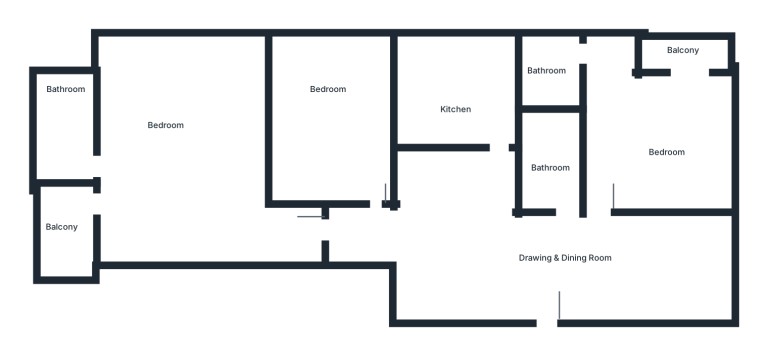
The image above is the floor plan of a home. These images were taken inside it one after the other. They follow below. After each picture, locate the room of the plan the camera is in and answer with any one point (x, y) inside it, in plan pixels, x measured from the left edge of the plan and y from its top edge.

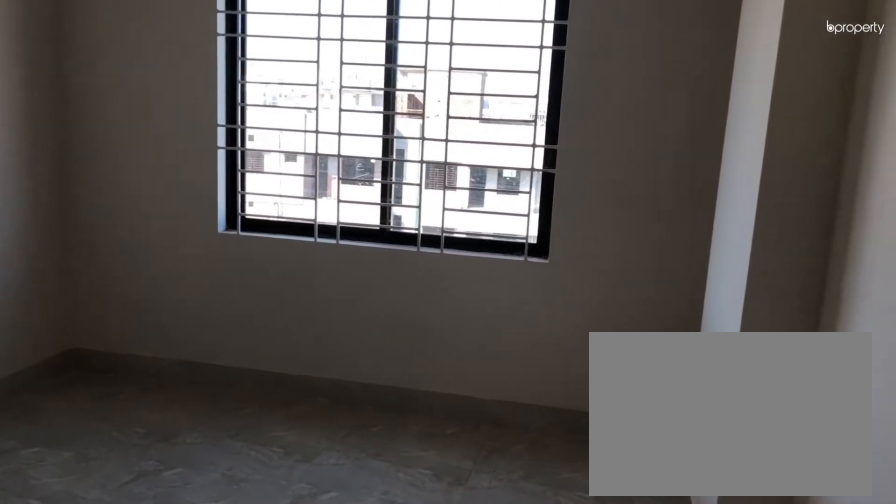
(361, 168)
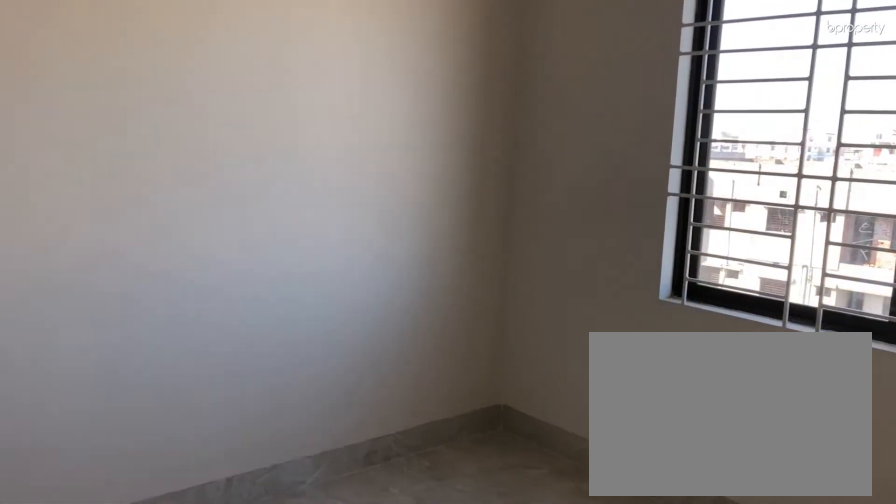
(335, 125)
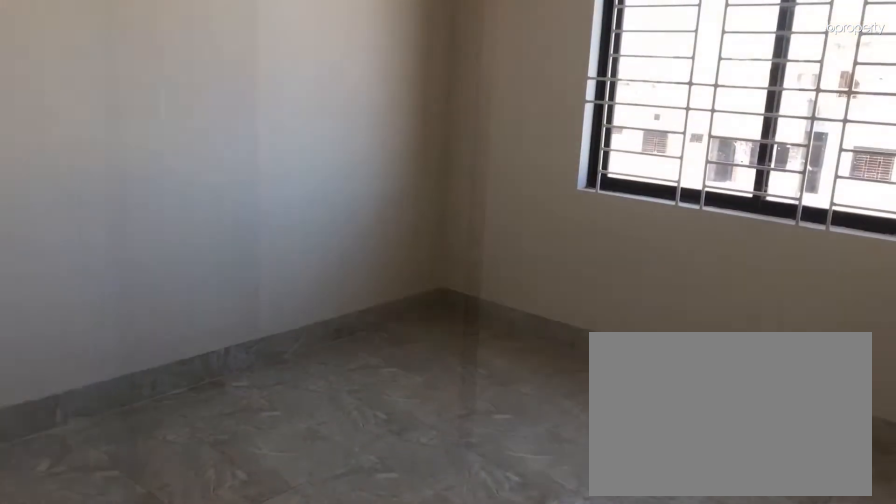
(335, 125)
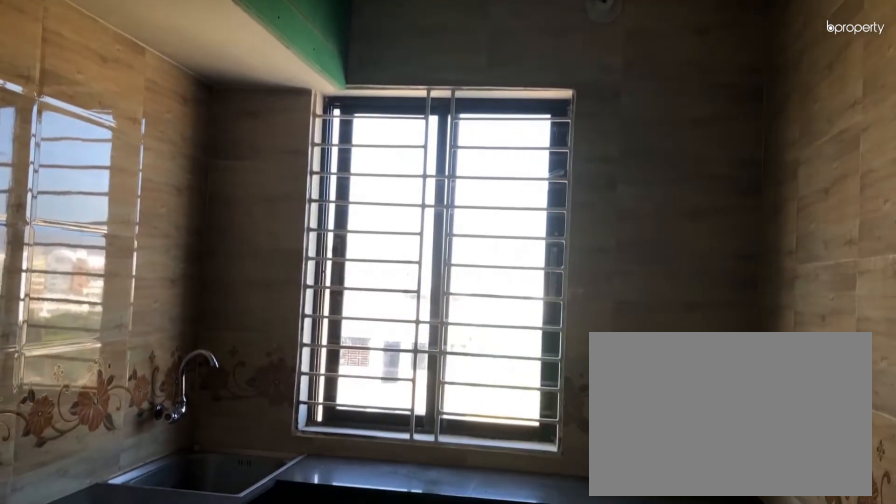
(461, 97)
